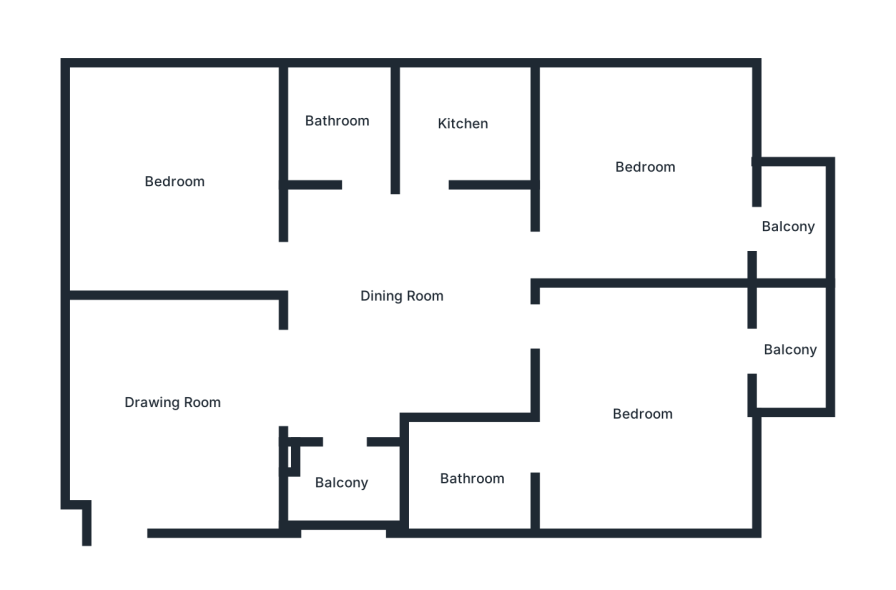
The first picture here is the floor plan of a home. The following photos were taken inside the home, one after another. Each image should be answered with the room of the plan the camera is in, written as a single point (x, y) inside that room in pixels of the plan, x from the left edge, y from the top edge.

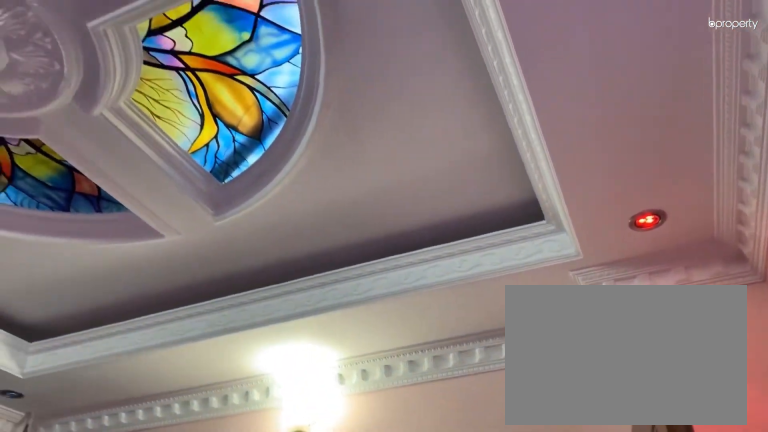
(171, 404)
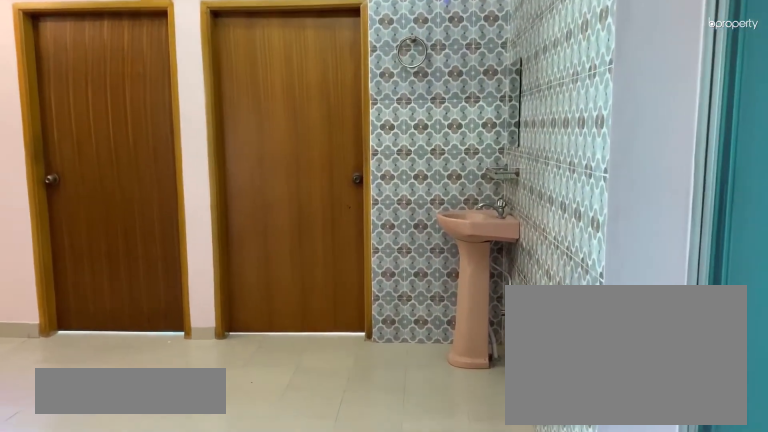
(399, 295)
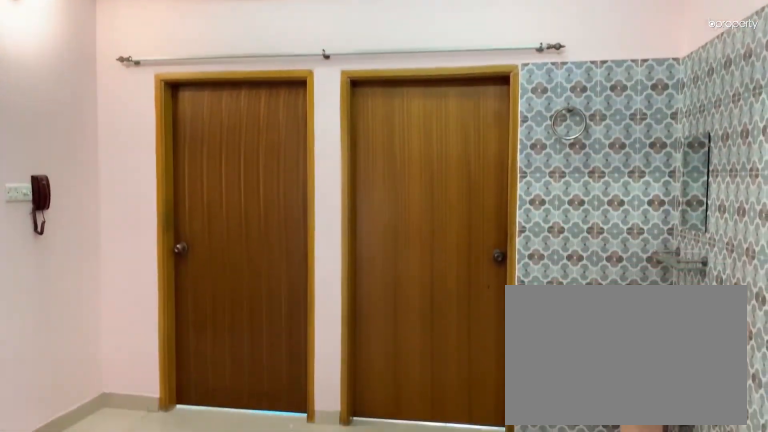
(399, 295)
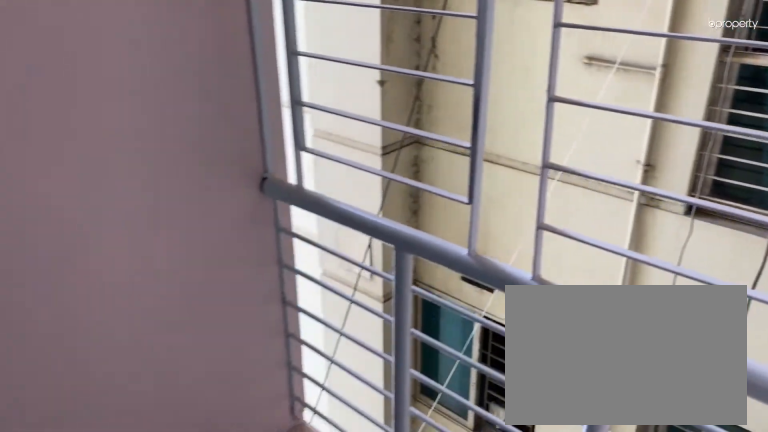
(343, 490)
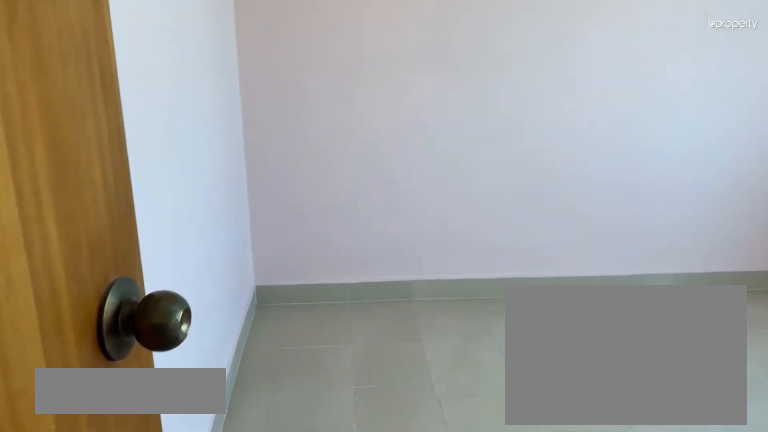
(178, 179)
